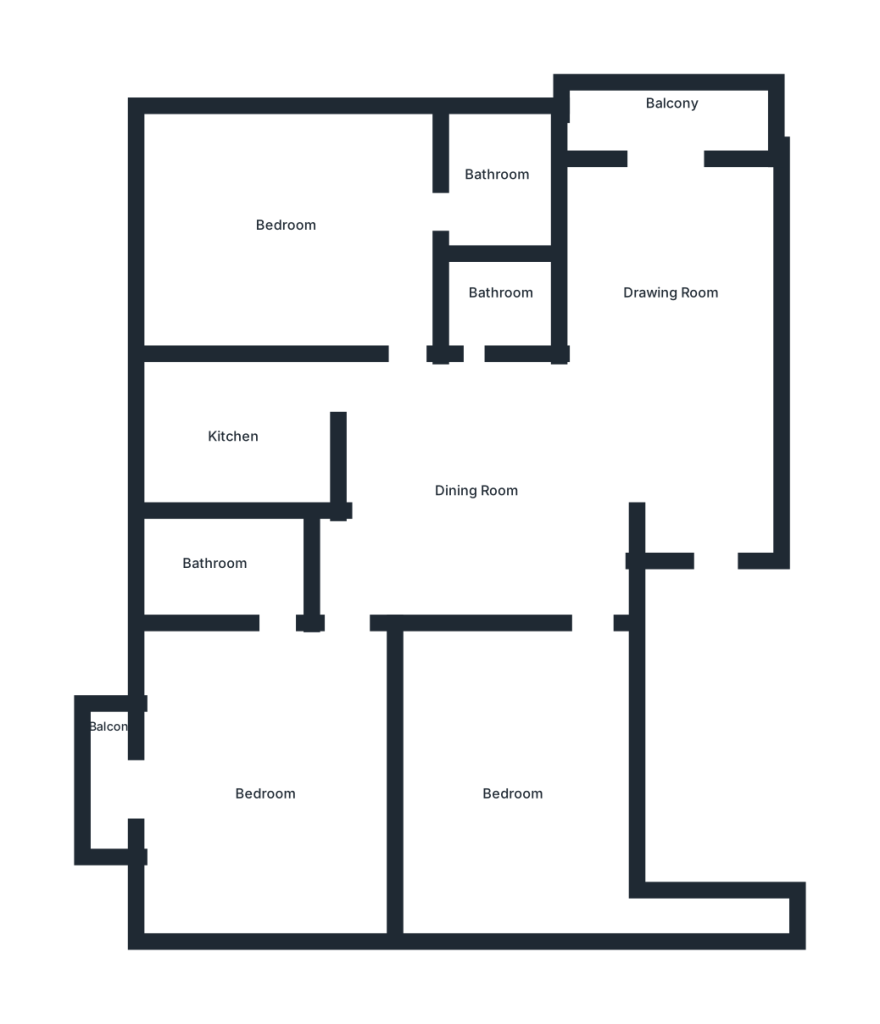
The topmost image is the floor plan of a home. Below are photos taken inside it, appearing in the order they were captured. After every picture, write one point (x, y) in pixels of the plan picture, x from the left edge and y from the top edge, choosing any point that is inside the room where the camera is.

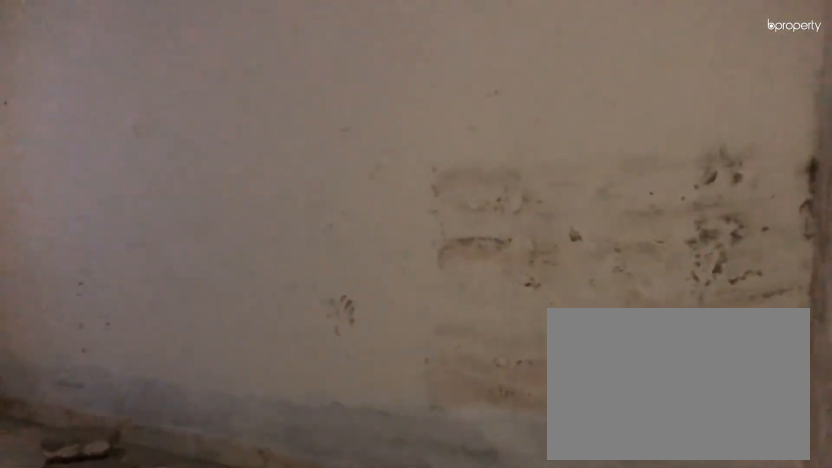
(506, 788)
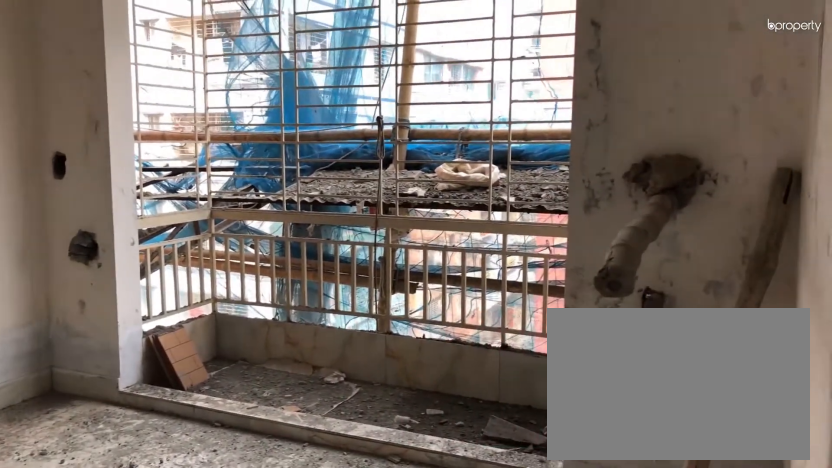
(269, 785)
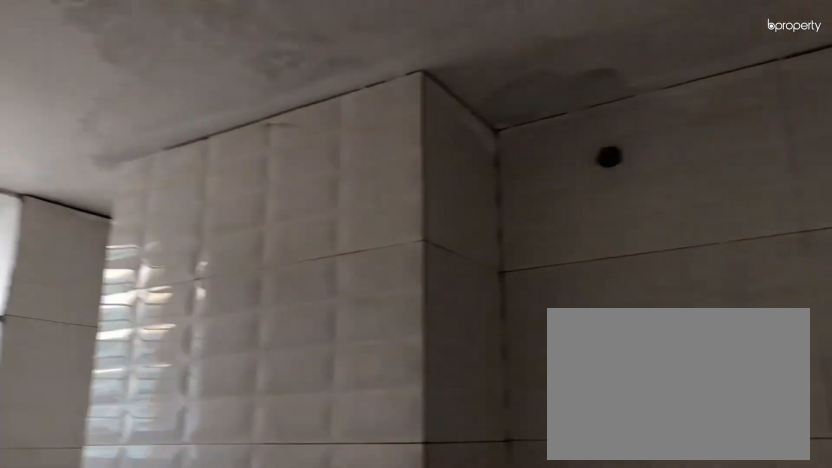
(217, 565)
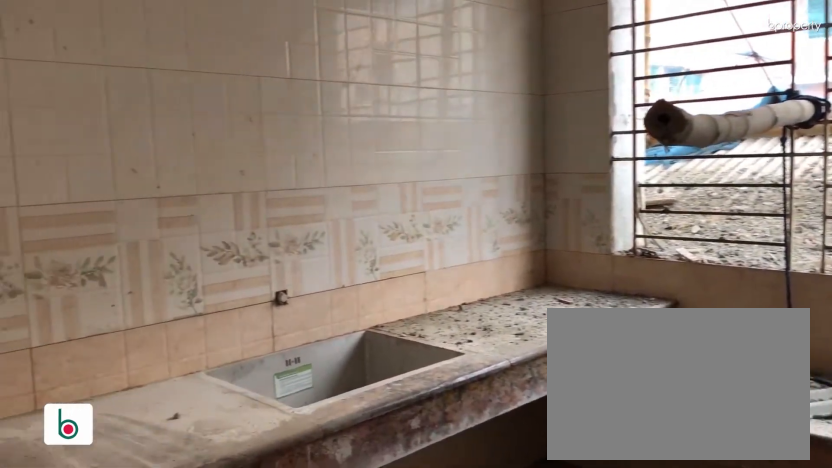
(237, 440)
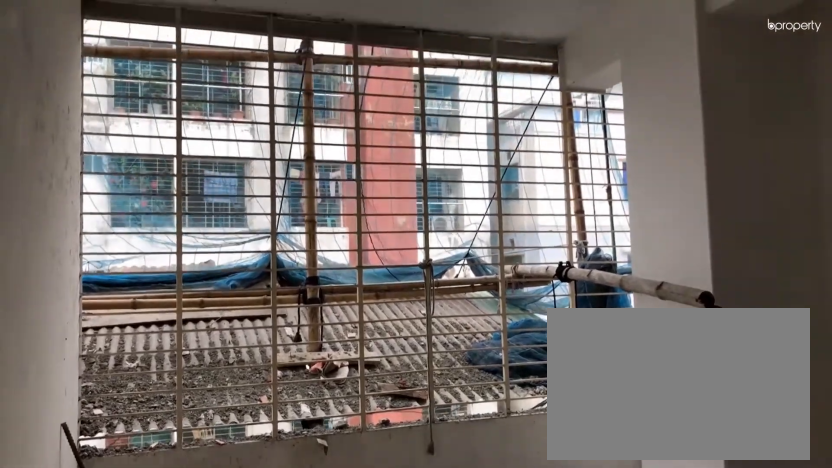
(281, 231)
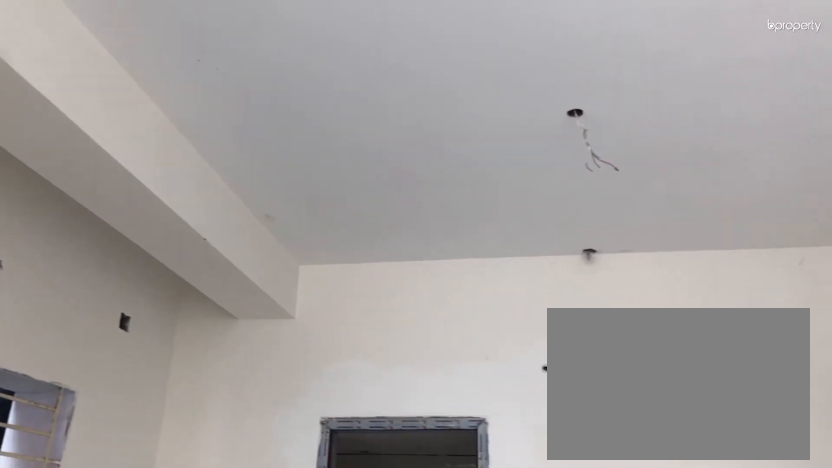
(281, 231)
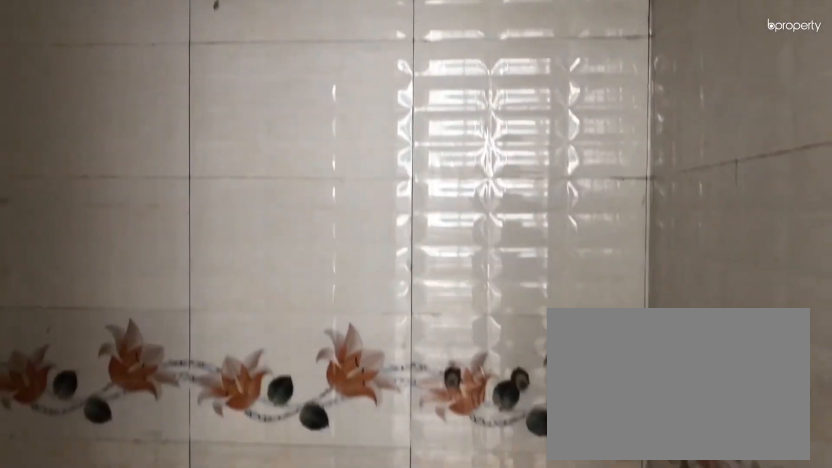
(495, 185)
